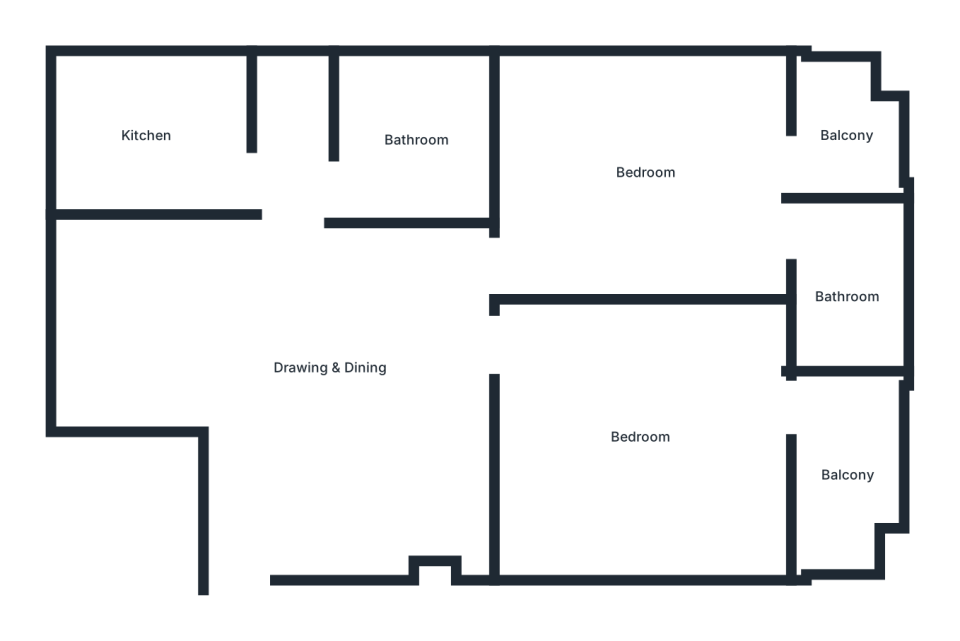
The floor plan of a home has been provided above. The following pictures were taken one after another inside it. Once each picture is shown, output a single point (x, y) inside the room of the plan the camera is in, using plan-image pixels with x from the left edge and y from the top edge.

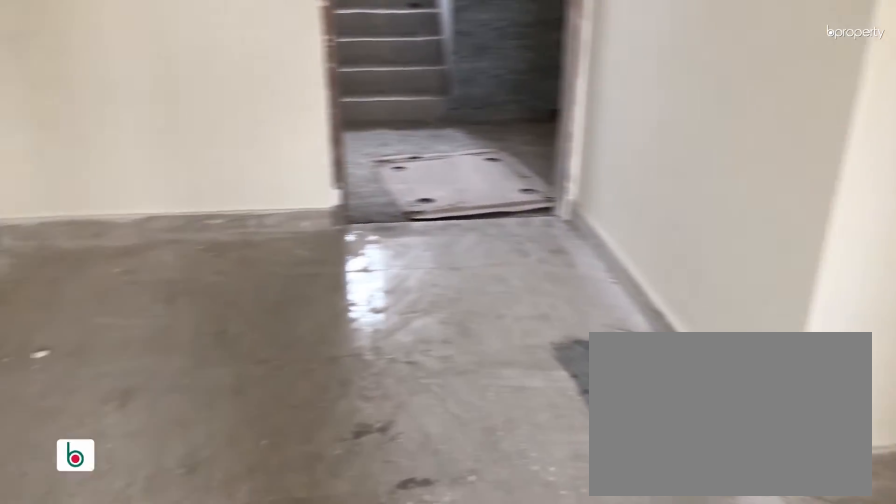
(332, 367)
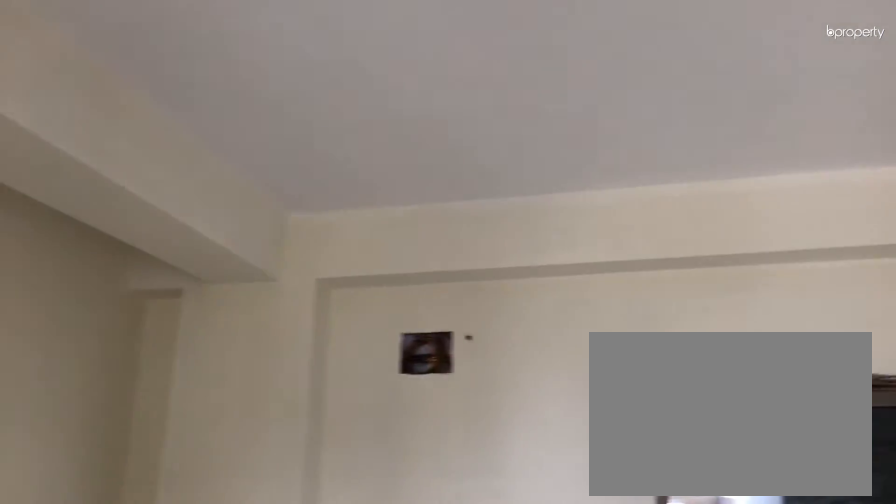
(332, 367)
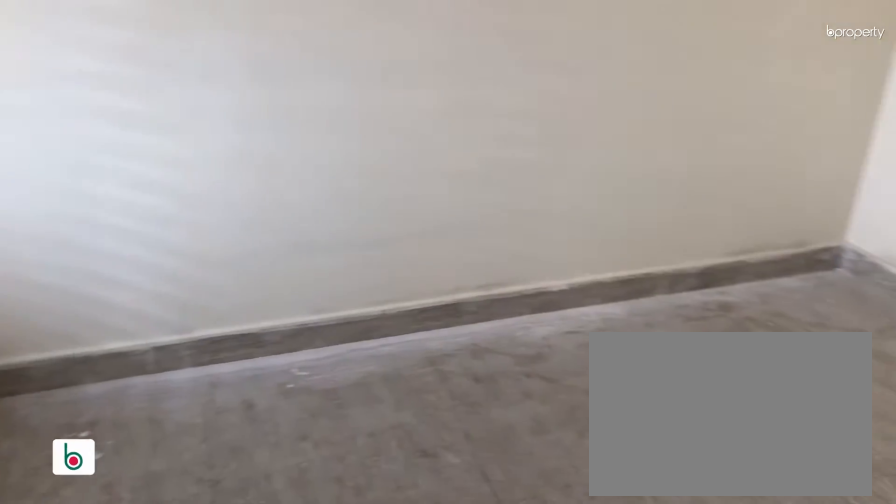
(640, 438)
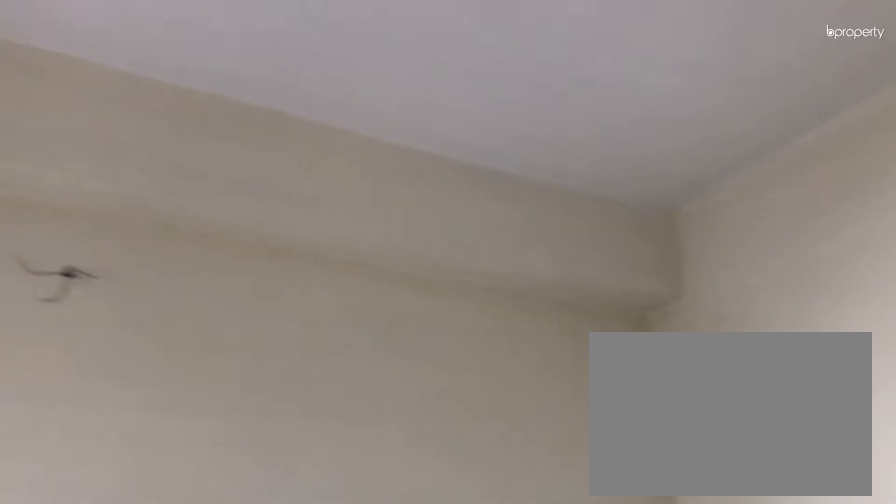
(640, 438)
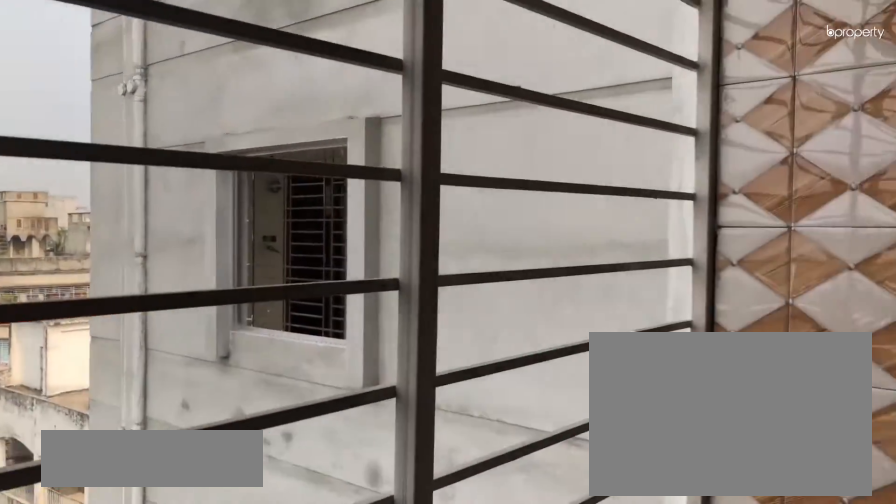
(846, 477)
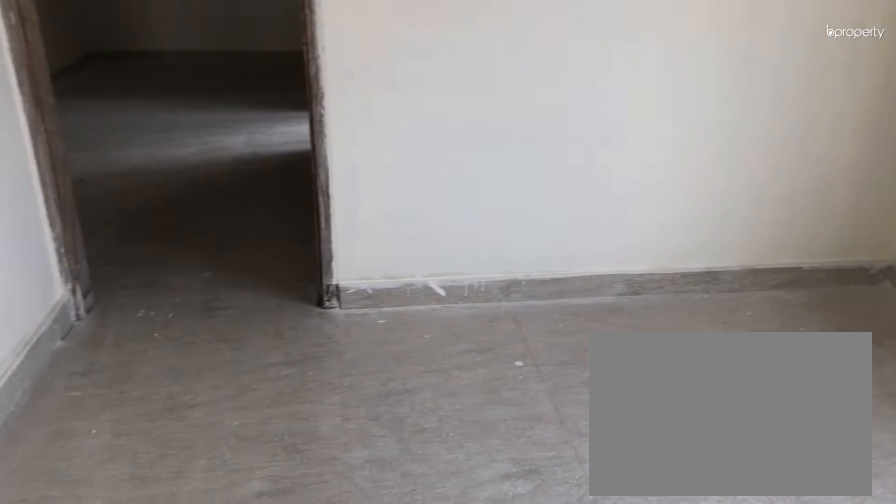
(645, 173)
